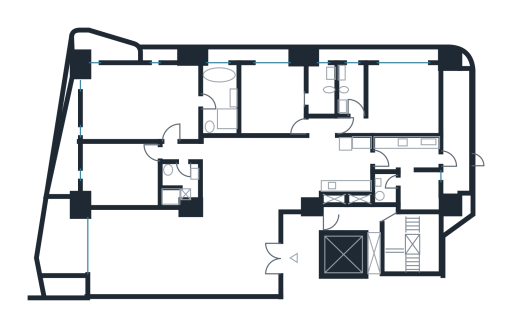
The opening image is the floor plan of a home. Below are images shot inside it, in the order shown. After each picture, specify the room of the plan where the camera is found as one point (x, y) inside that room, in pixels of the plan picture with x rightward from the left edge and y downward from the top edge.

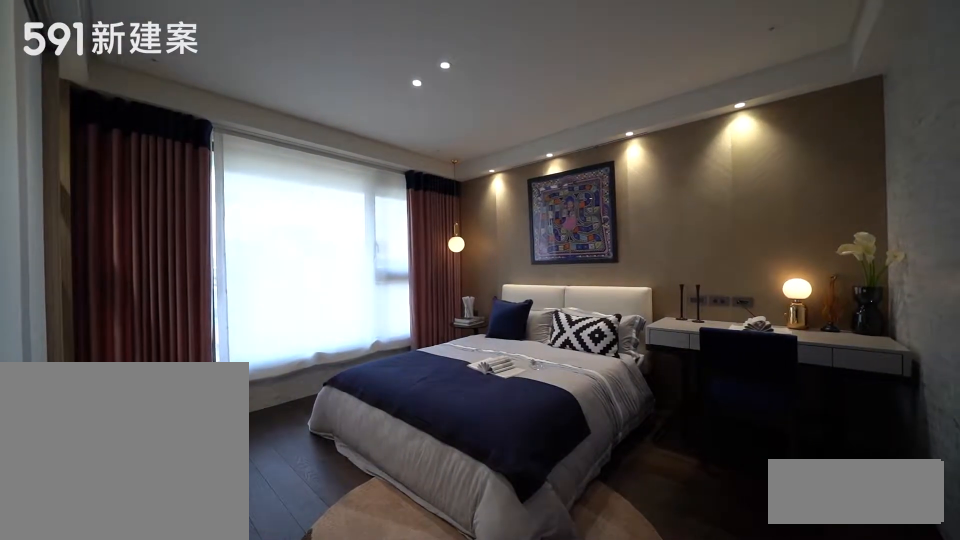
(399, 100)
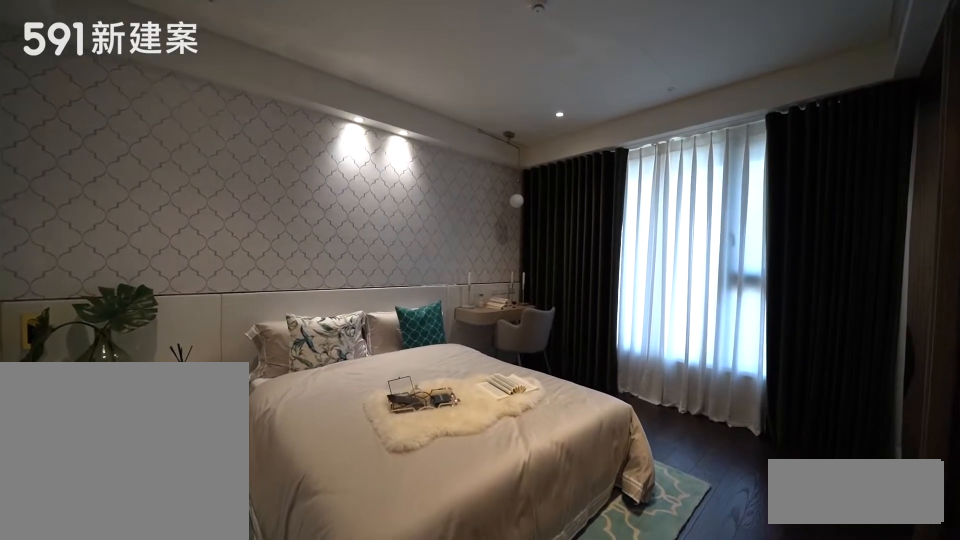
(271, 98)
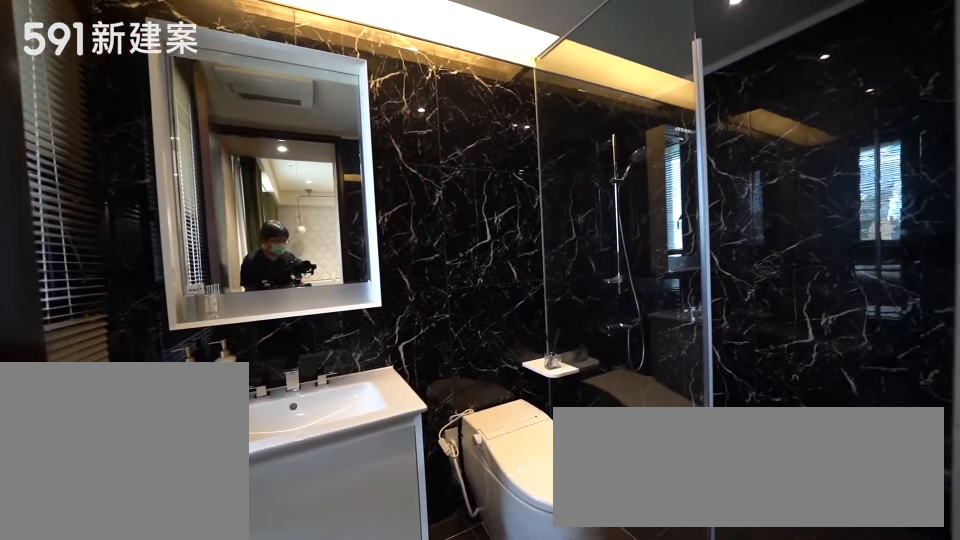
(322, 95)
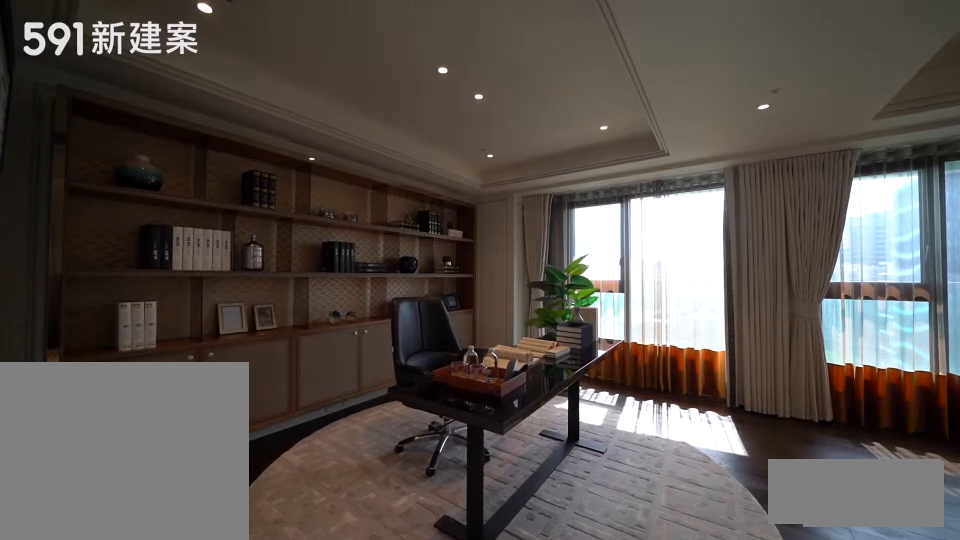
(122, 134)
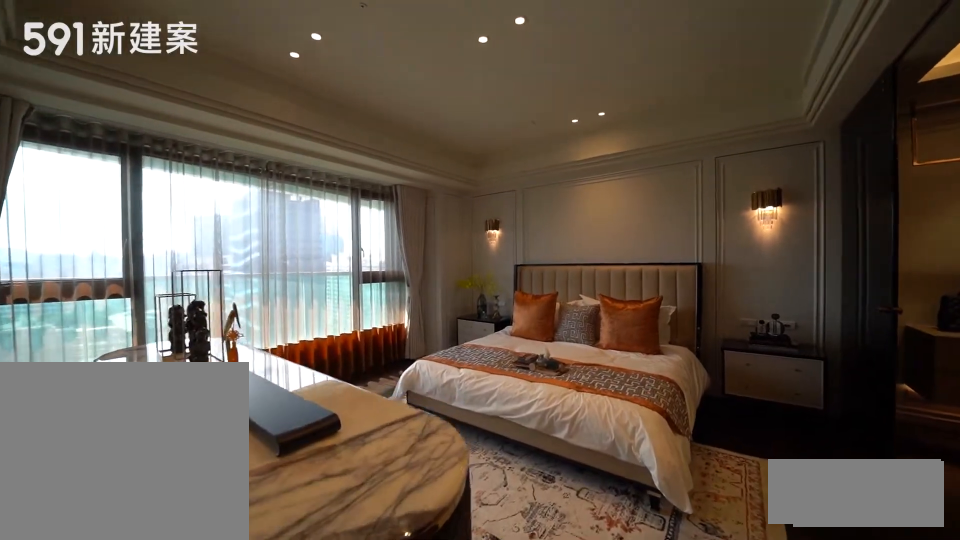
(122, 134)
